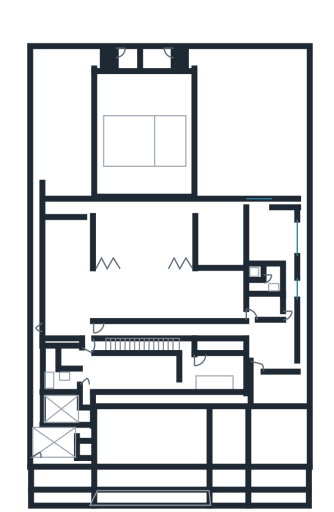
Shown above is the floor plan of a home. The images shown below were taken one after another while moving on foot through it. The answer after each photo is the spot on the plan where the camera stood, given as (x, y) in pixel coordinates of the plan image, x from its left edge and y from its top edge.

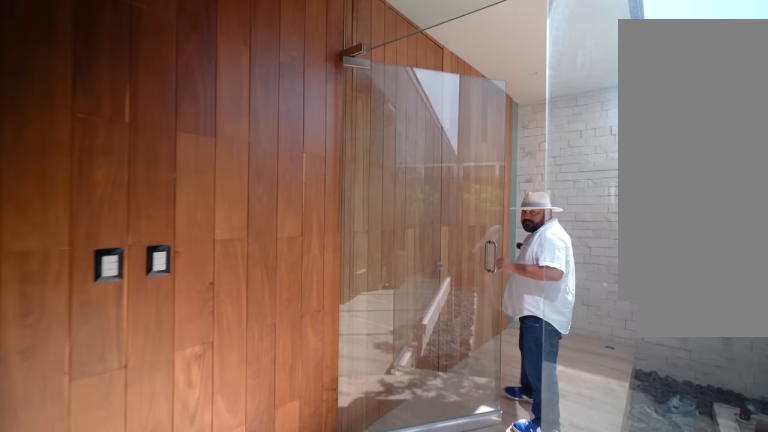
(170, 338)
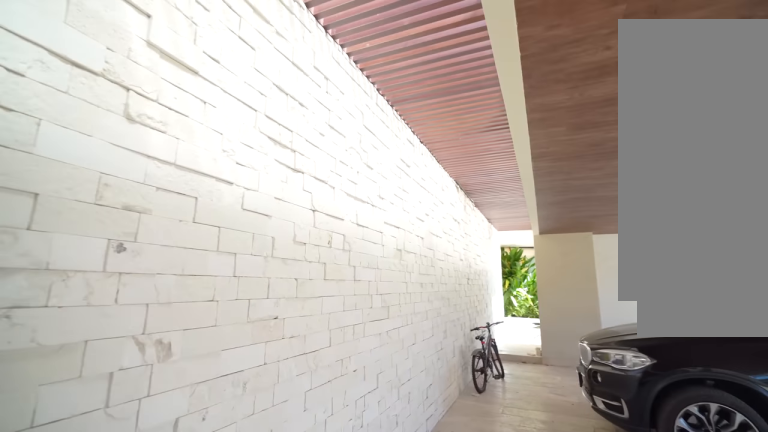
(103, 400)
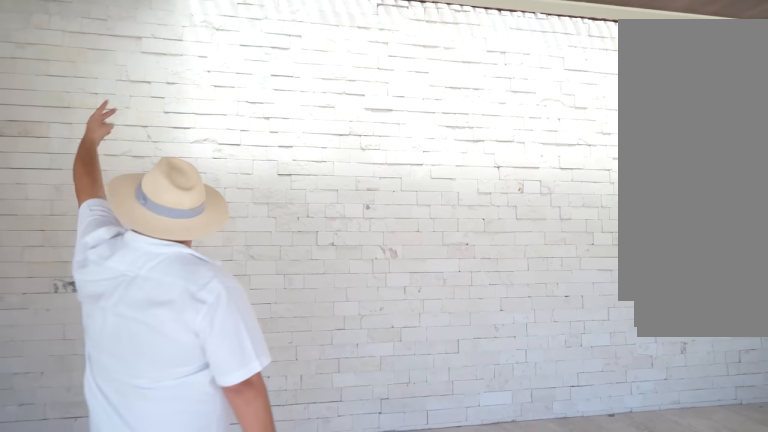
(120, 411)
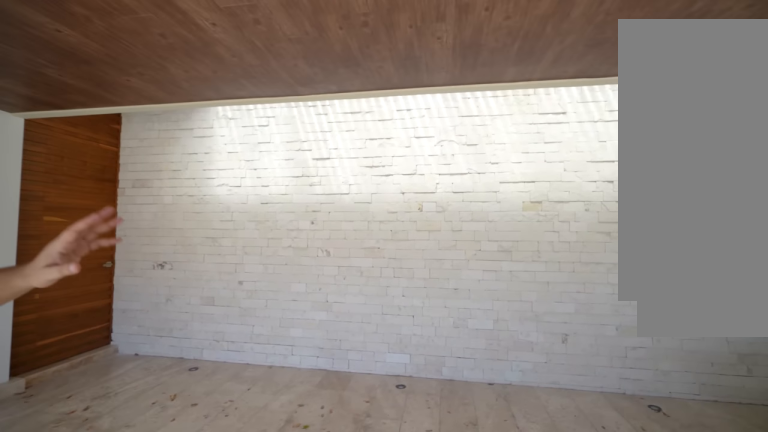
(133, 435)
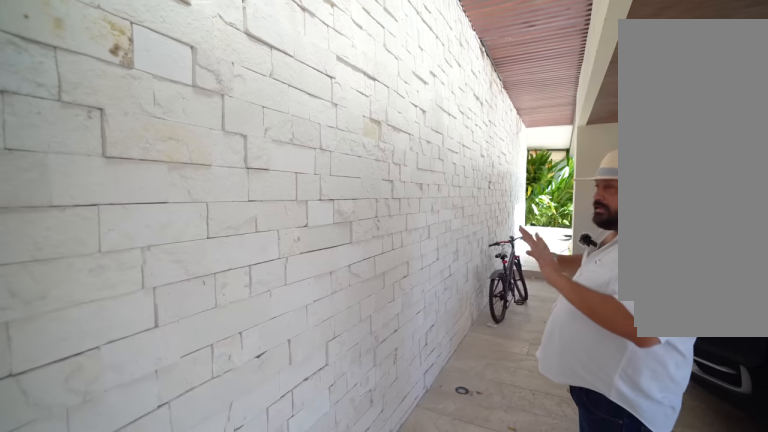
(124, 408)
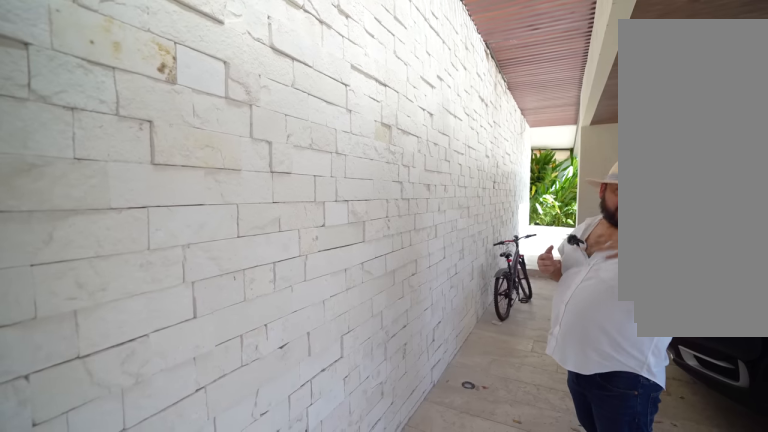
(124, 407)
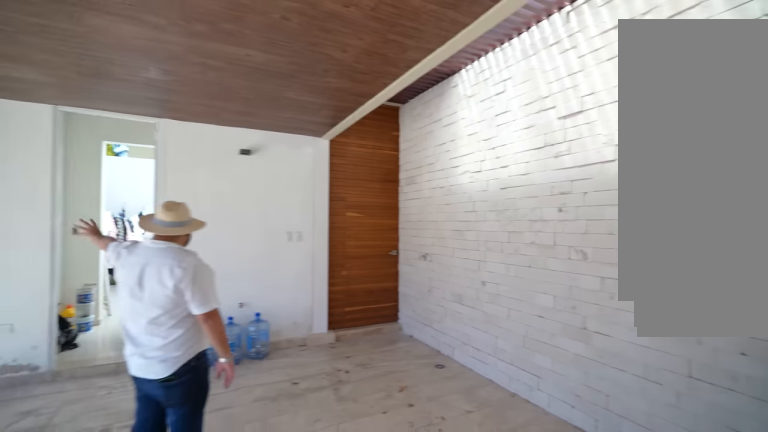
(130, 406)
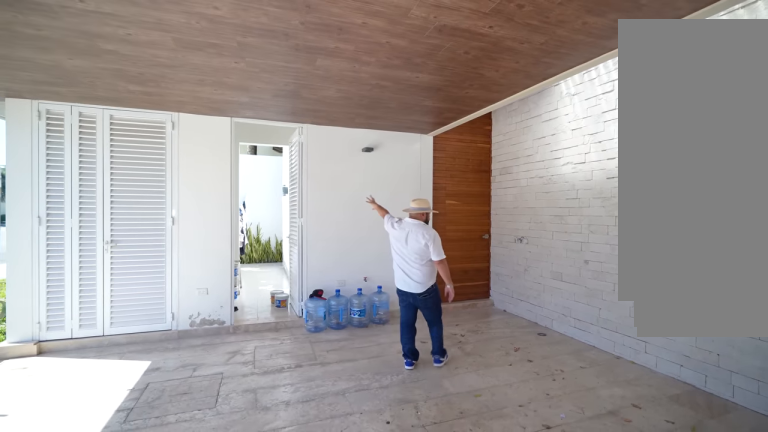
(139, 428)
